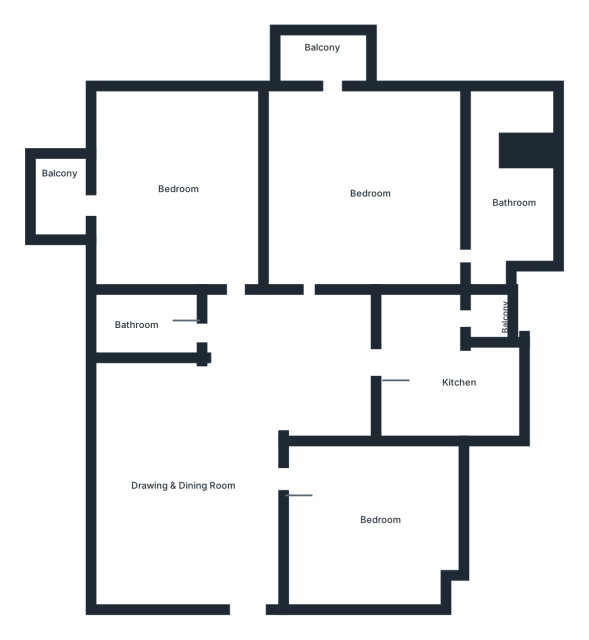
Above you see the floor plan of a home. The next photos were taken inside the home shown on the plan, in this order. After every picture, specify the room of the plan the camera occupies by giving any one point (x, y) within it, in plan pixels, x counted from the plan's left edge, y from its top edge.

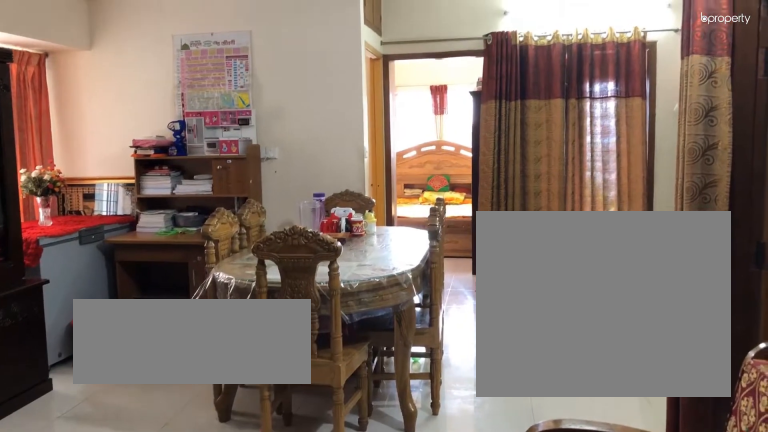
(191, 483)
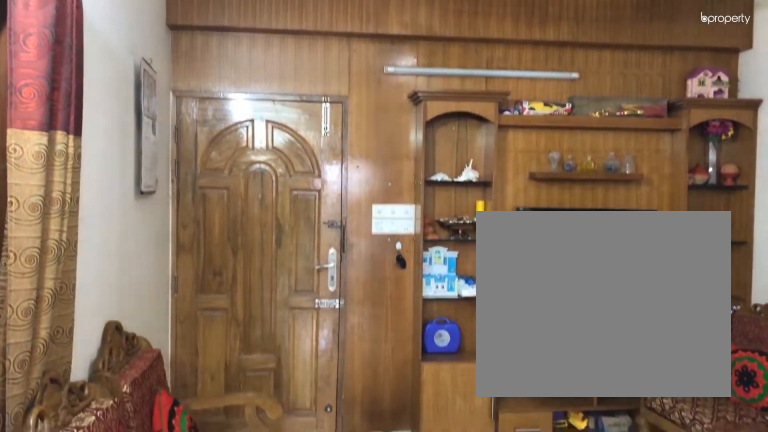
(191, 483)
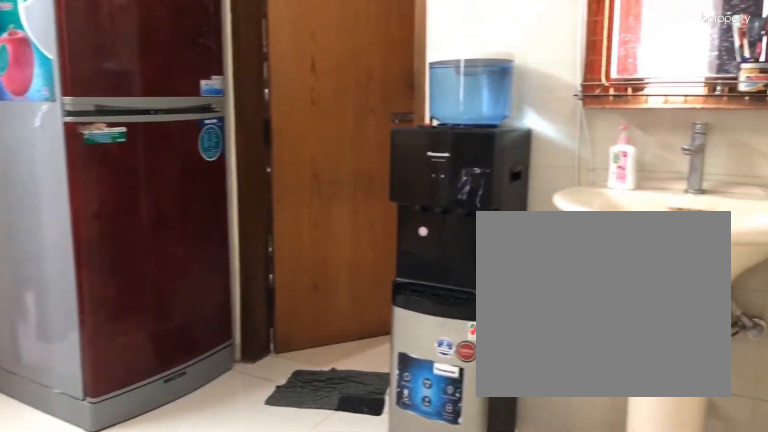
(293, 358)
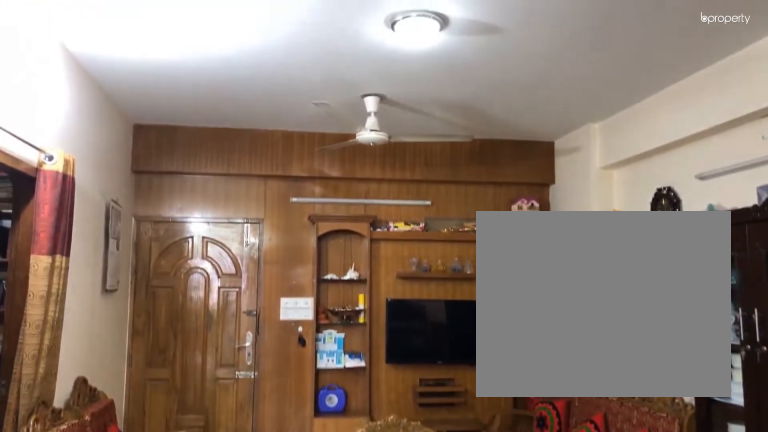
(181, 473)
